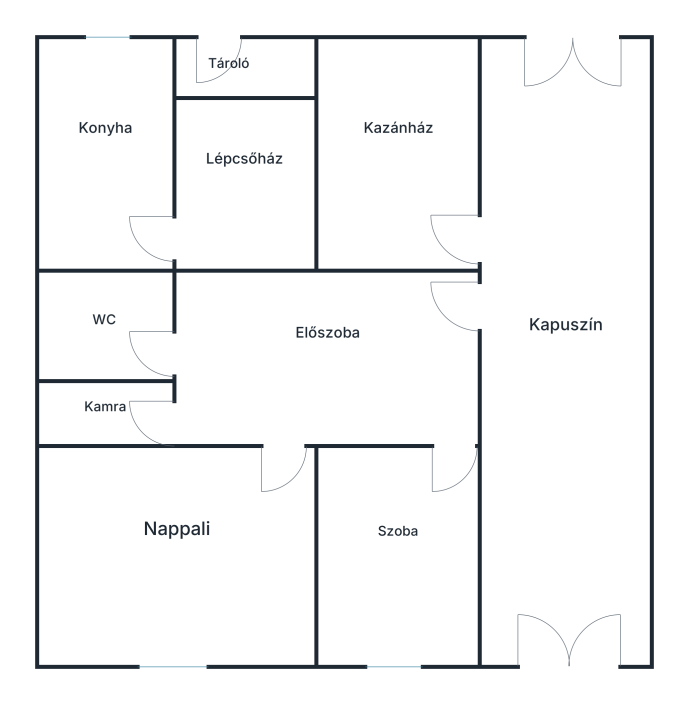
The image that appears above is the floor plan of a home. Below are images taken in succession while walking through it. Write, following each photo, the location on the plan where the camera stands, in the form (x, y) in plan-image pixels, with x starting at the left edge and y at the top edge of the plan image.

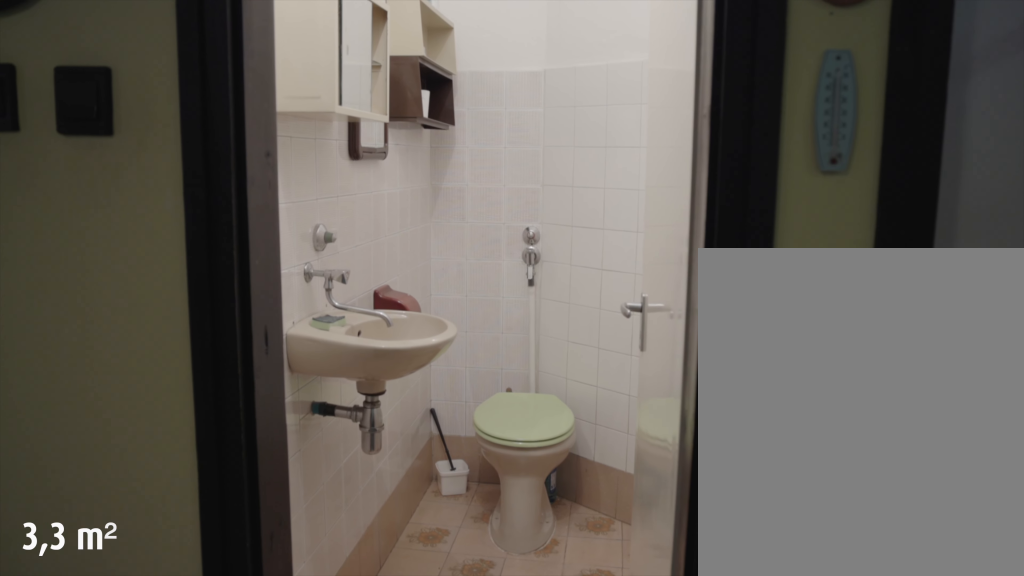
(179, 356)
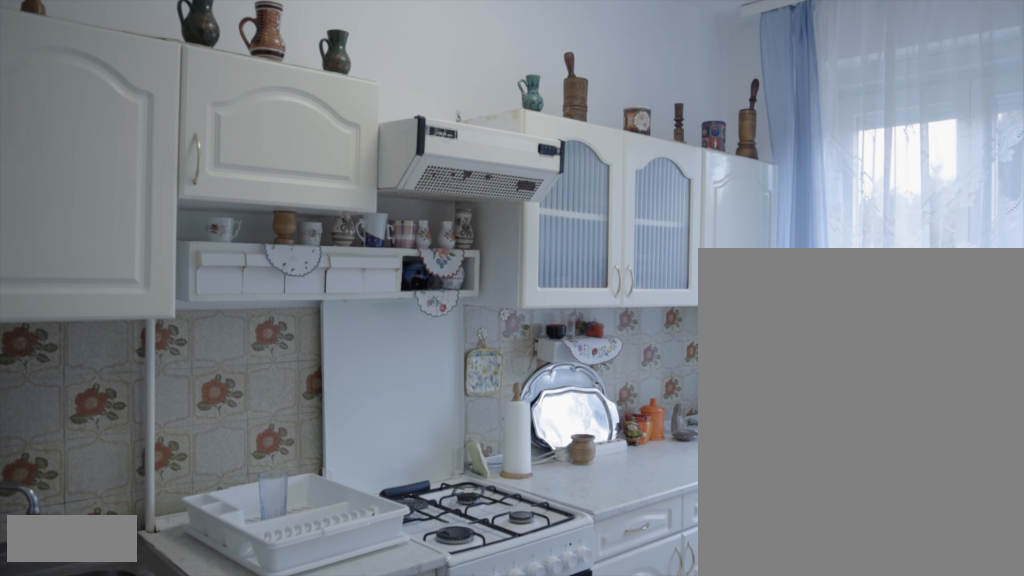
(165, 225)
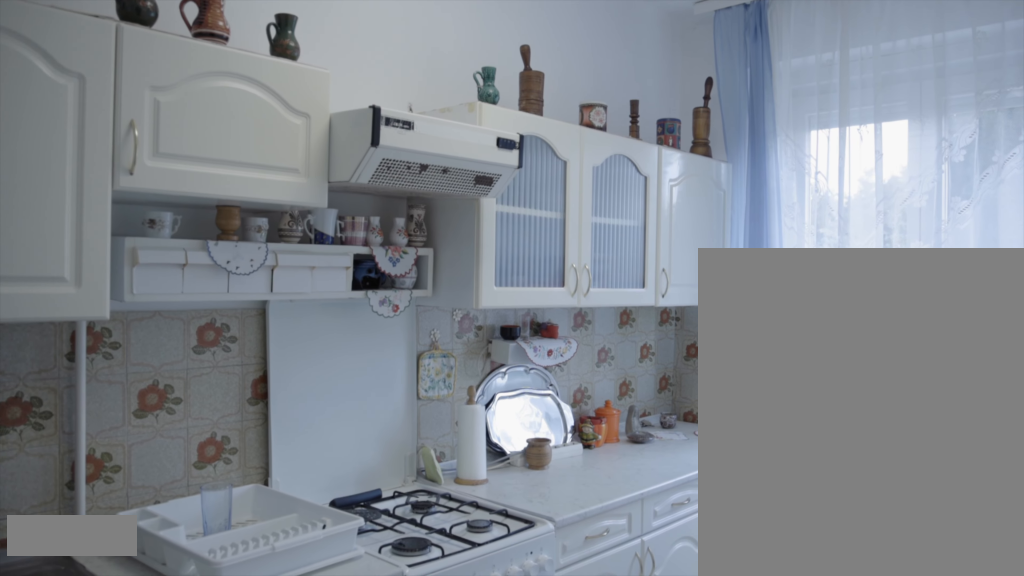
(148, 217)
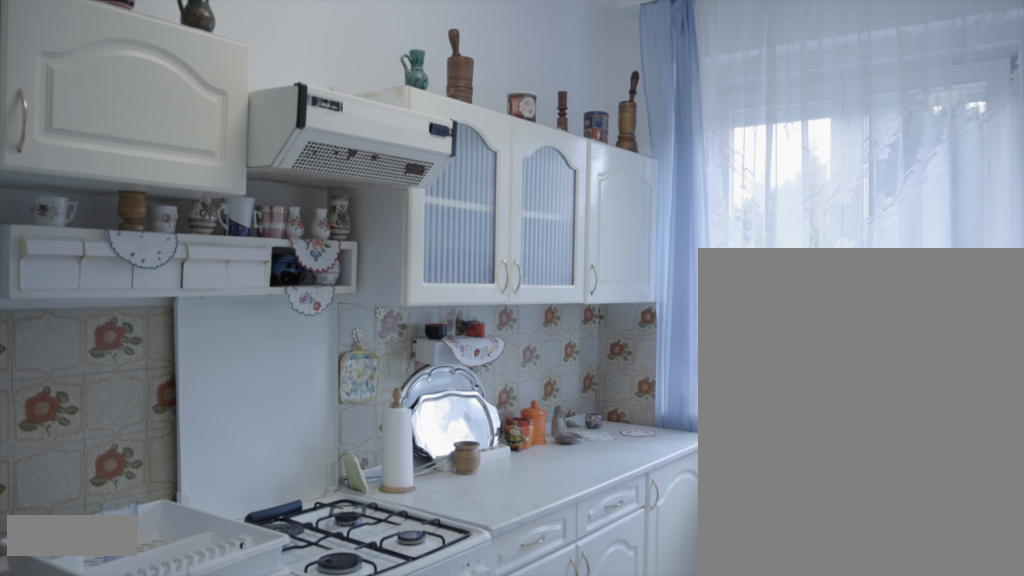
(126, 207)
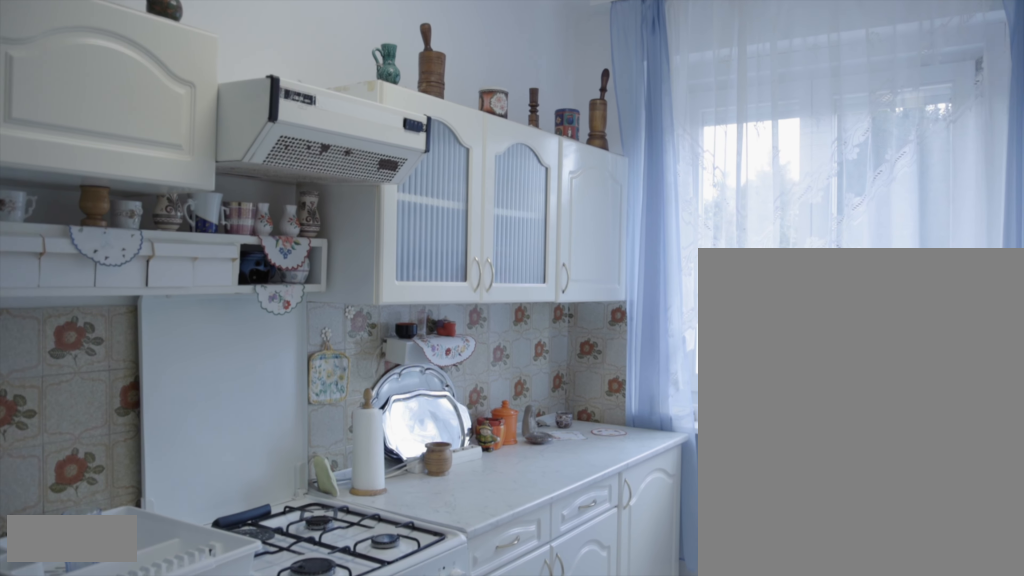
(120, 204)
